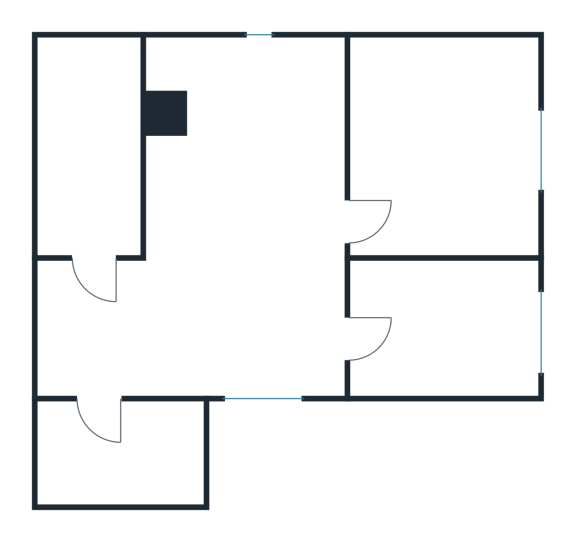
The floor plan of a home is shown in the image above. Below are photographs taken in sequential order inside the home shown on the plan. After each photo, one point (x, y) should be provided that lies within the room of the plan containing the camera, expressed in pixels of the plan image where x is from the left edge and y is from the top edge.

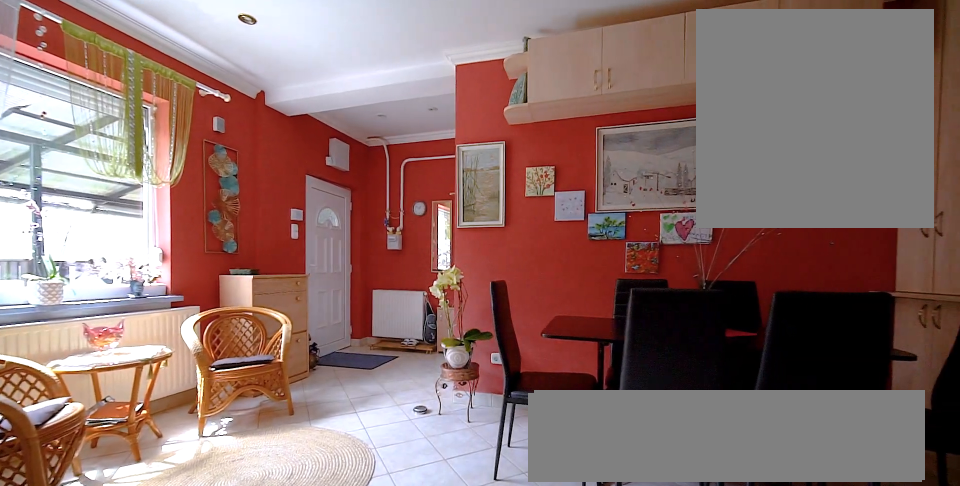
(250, 246)
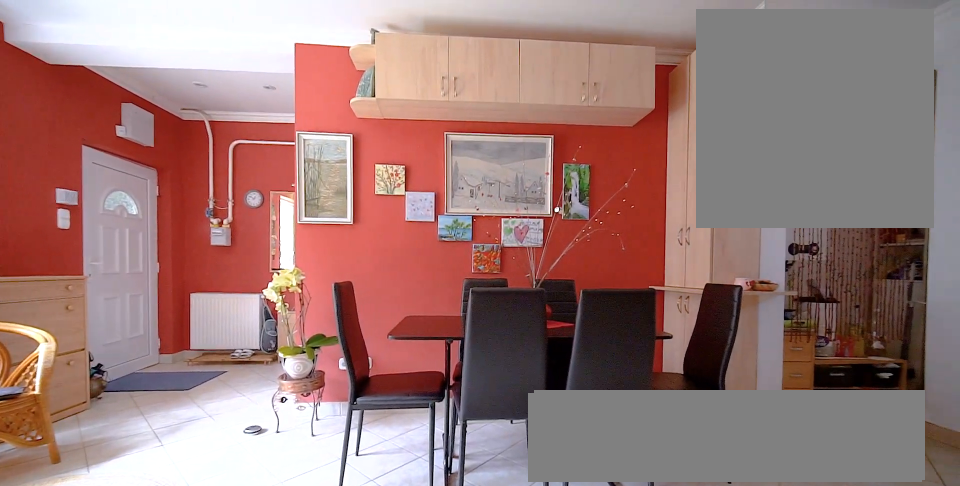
(251, 245)
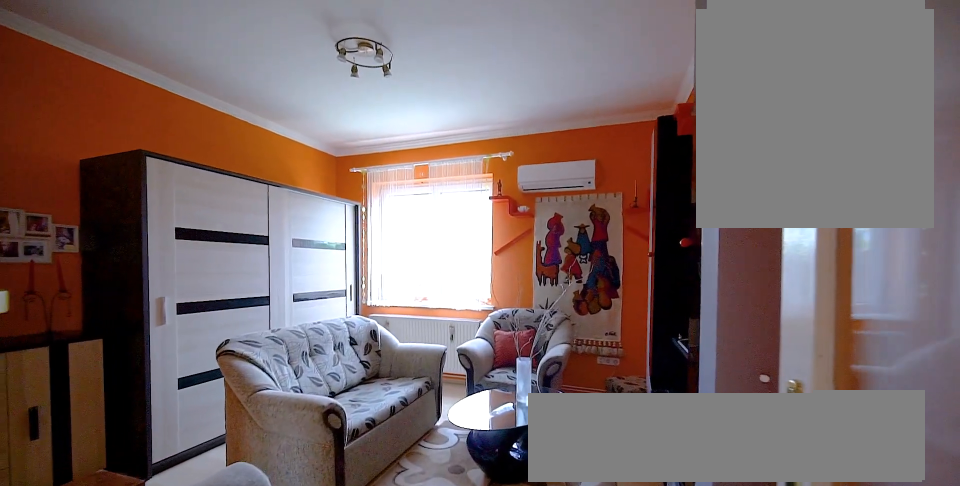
(446, 155)
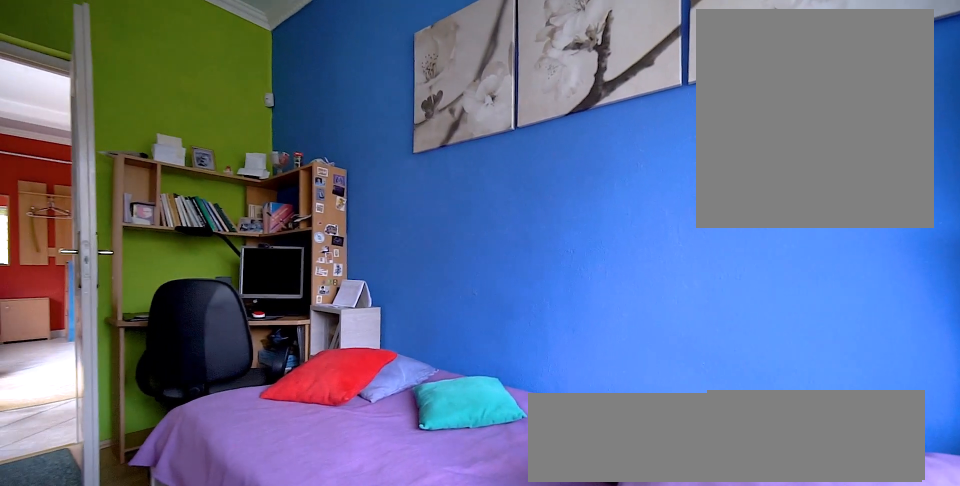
(446, 327)
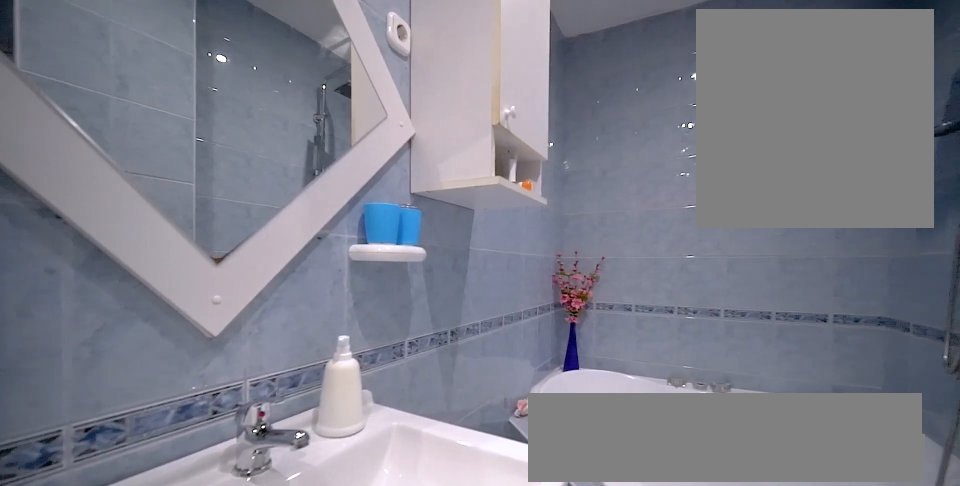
(91, 163)
